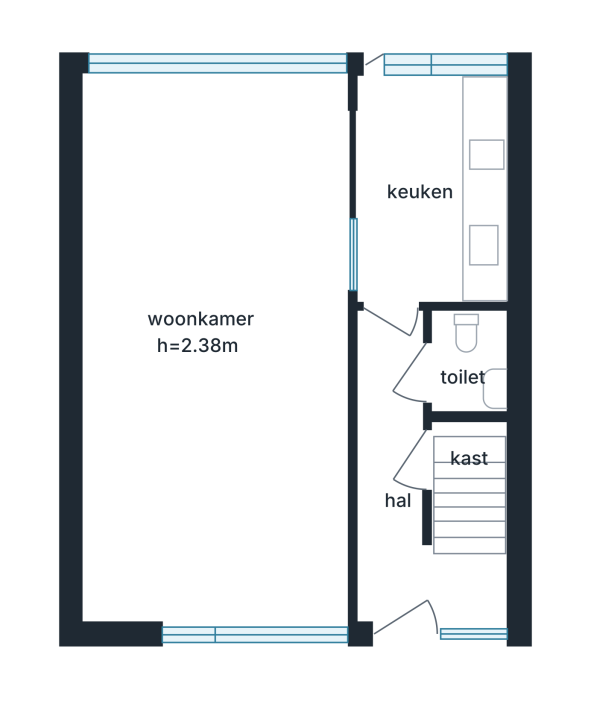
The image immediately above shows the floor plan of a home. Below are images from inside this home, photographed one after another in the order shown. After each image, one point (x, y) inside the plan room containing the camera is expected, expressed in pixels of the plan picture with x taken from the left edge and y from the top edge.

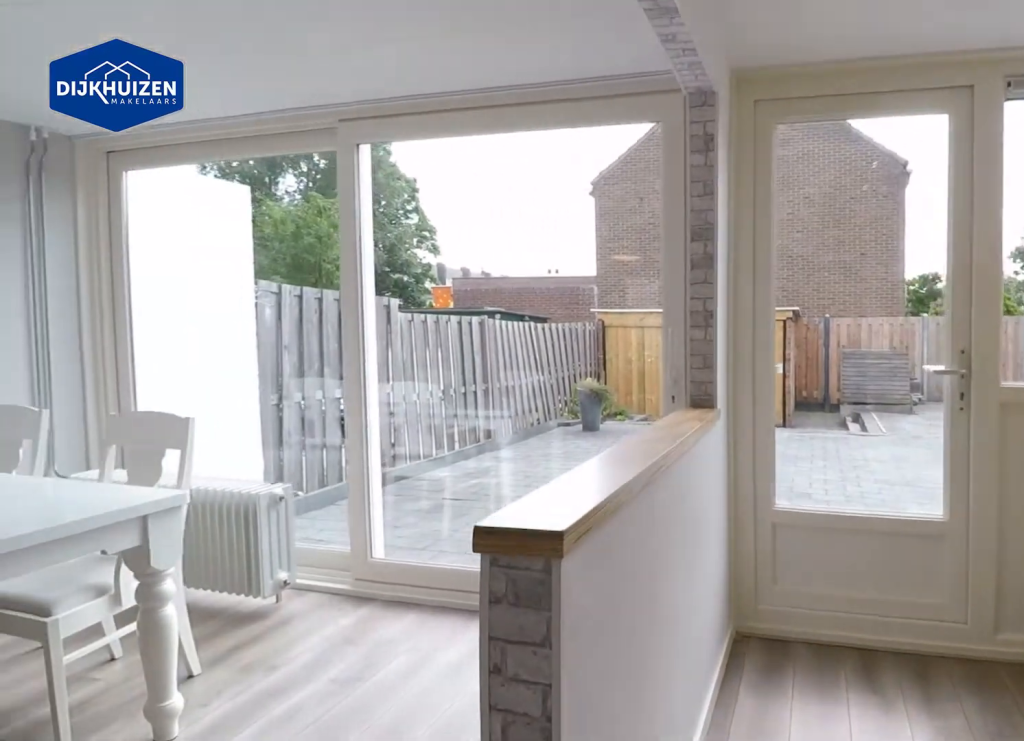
(483, 184)
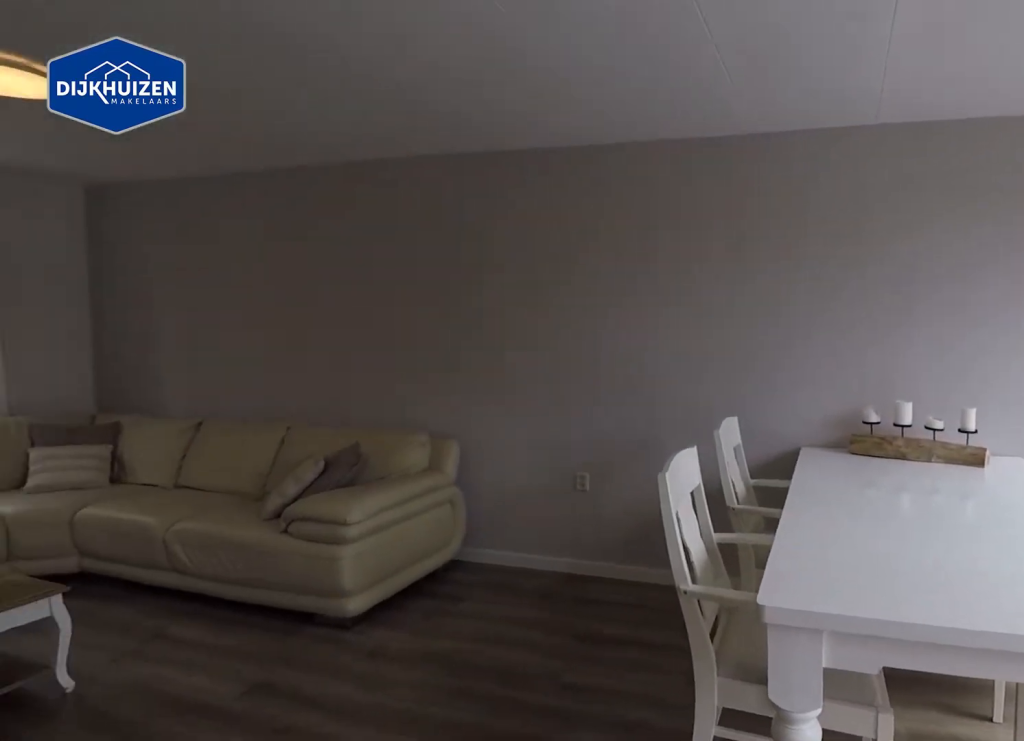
(157, 233)
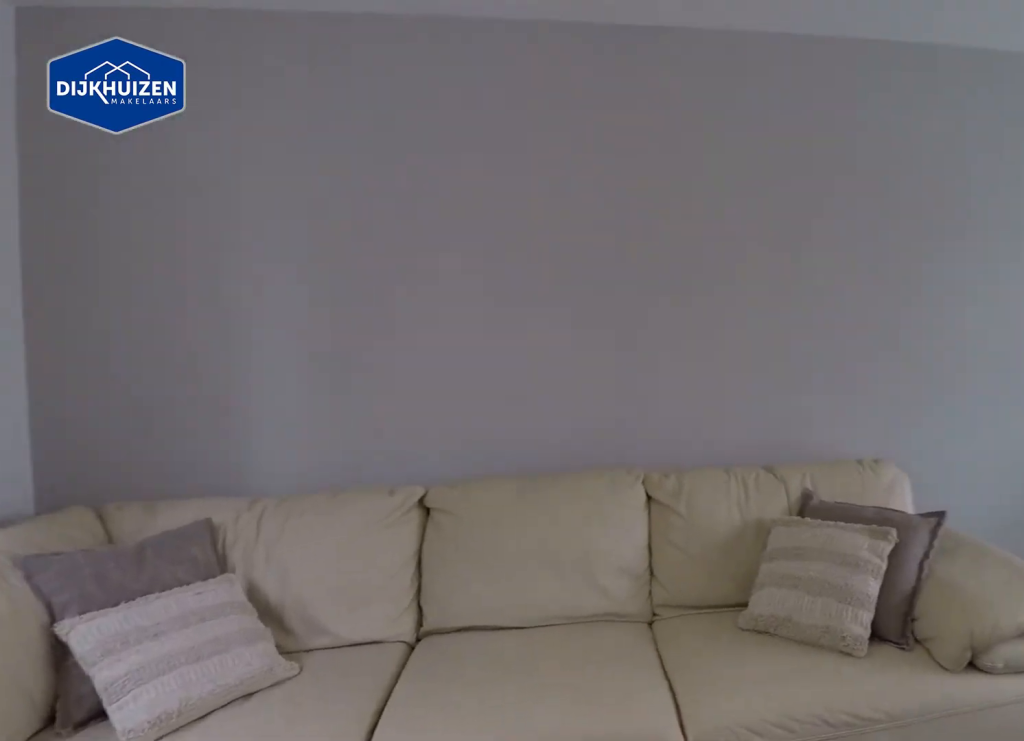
(157, 233)
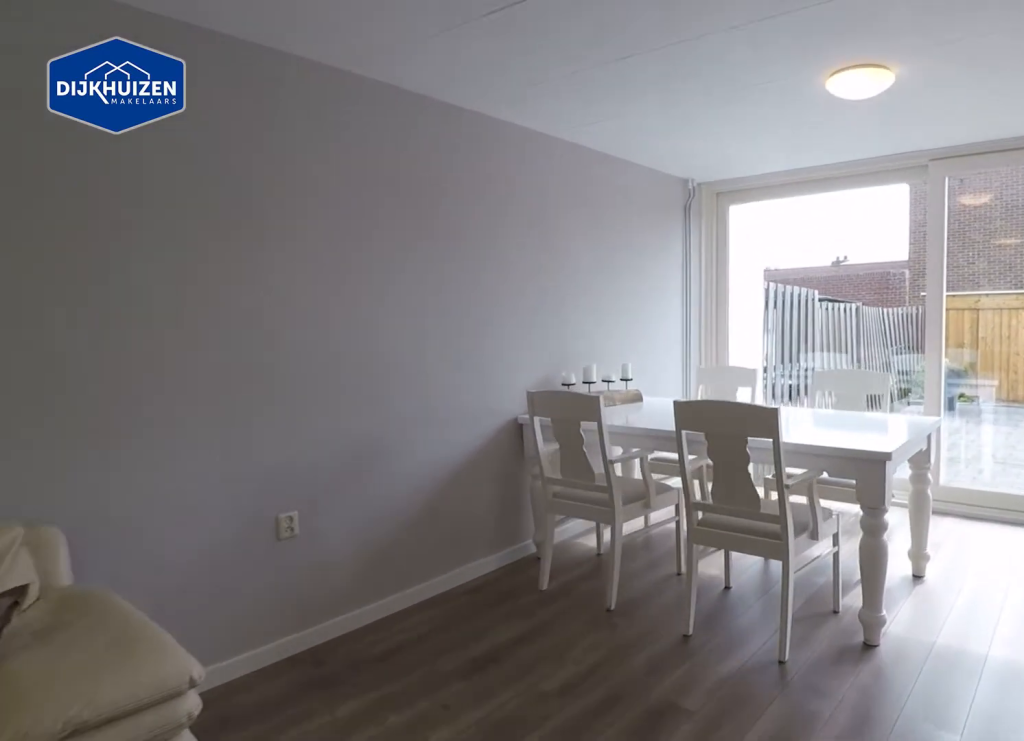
(177, 124)
